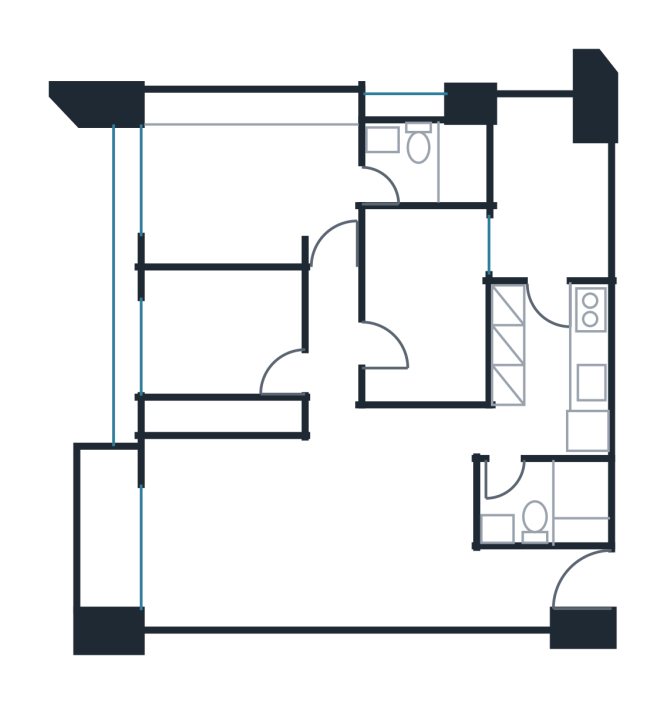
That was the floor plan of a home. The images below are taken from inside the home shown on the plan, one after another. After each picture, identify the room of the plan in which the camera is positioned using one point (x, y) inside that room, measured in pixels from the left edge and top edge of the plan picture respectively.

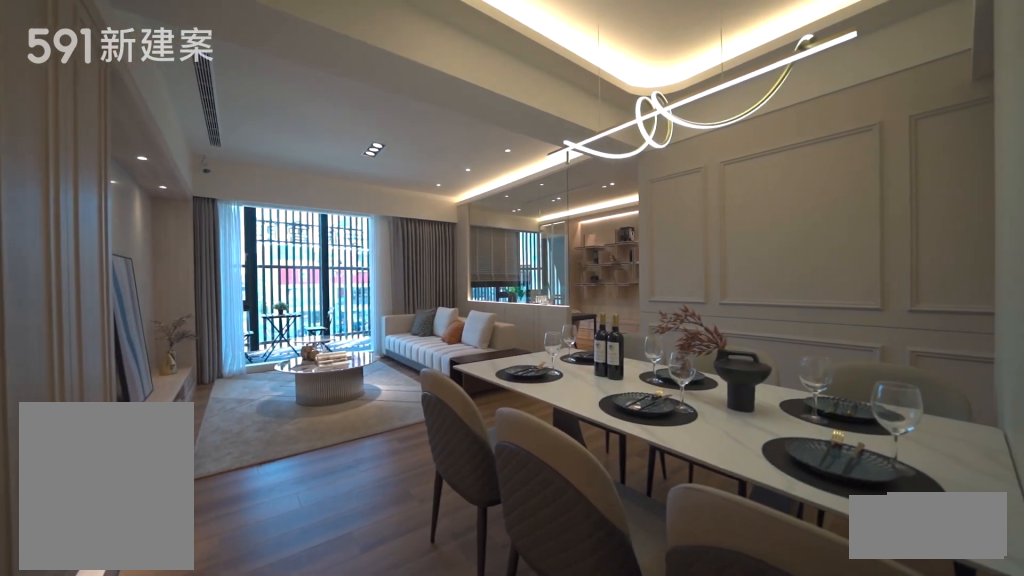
(409, 515)
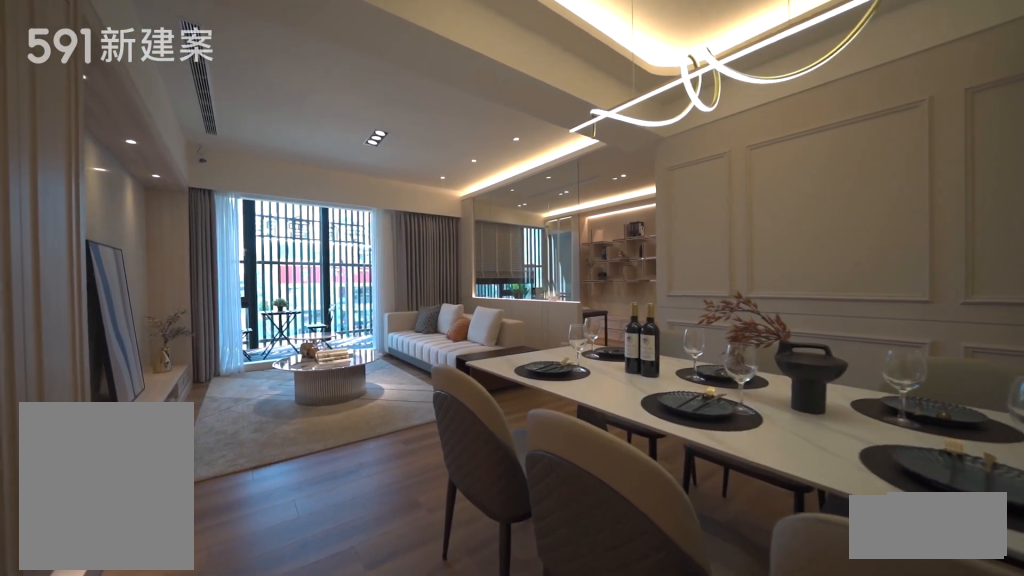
(409, 515)
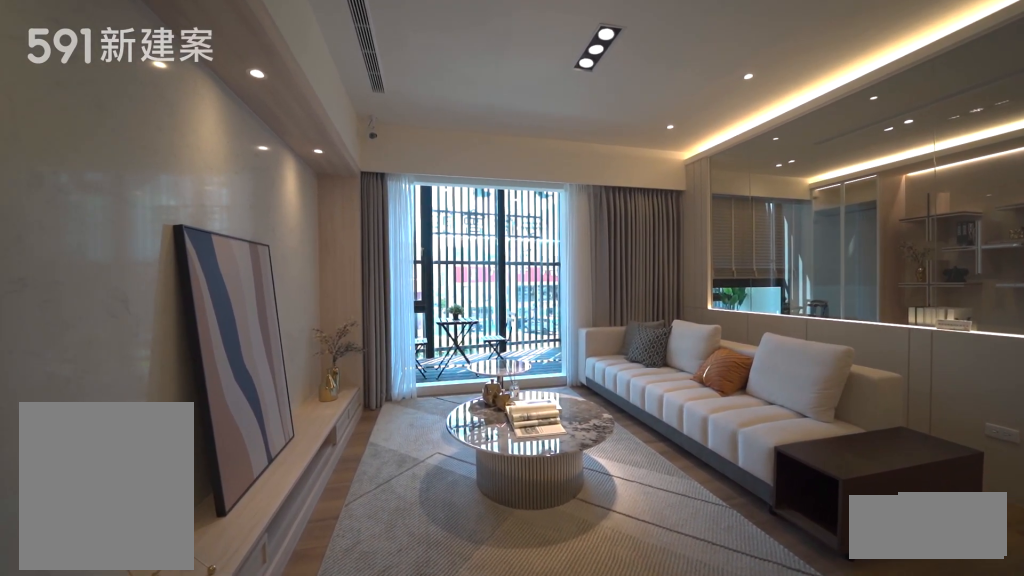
(243, 533)
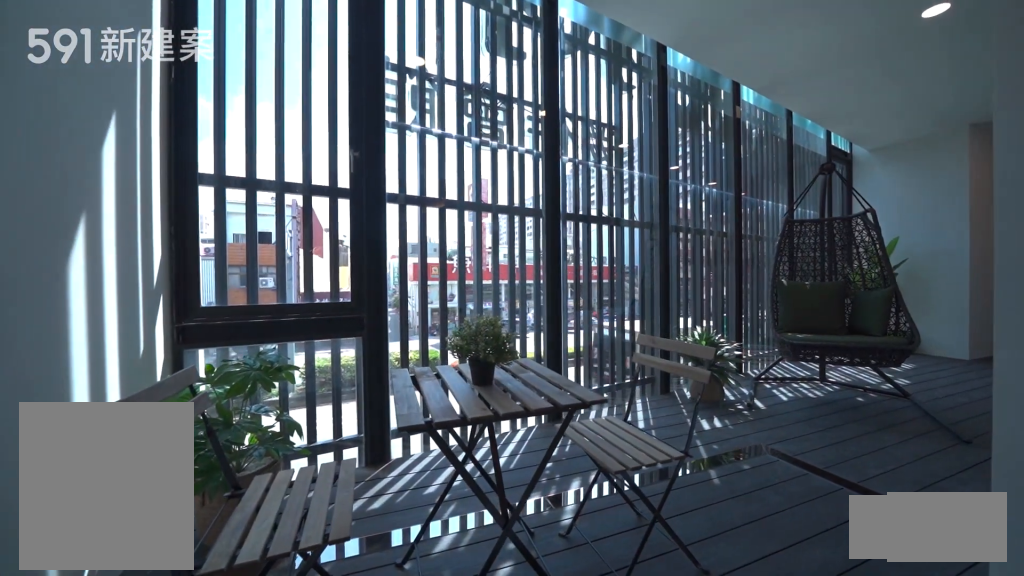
(110, 530)
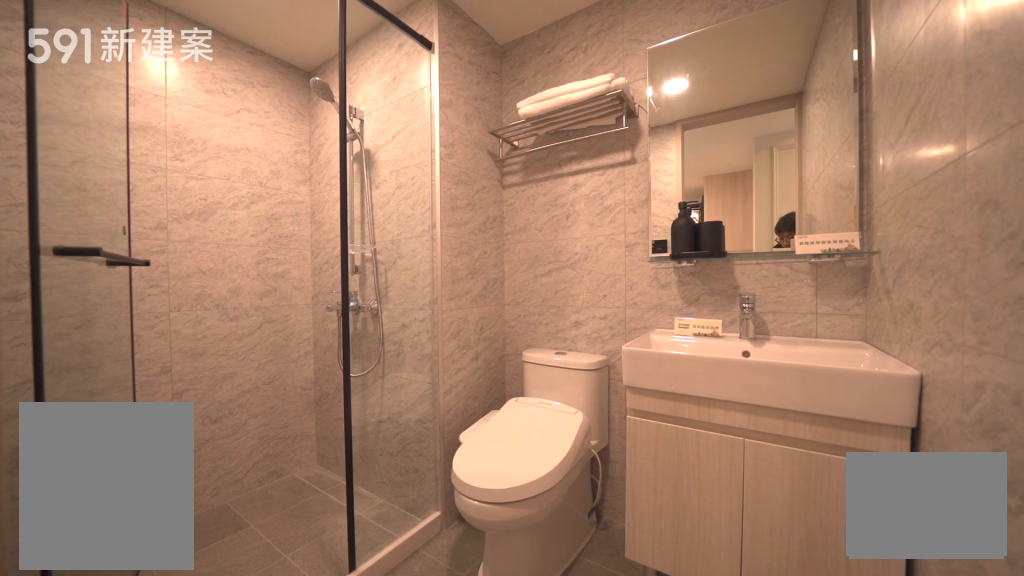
(542, 502)
